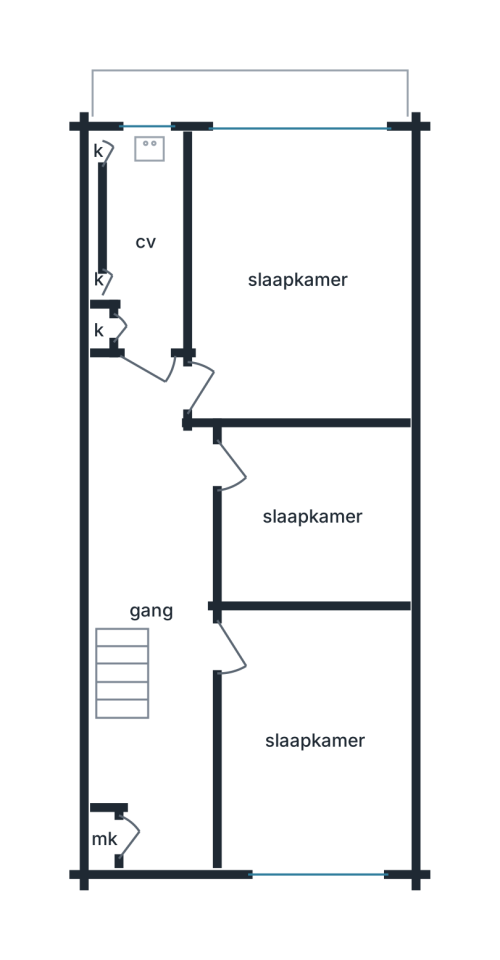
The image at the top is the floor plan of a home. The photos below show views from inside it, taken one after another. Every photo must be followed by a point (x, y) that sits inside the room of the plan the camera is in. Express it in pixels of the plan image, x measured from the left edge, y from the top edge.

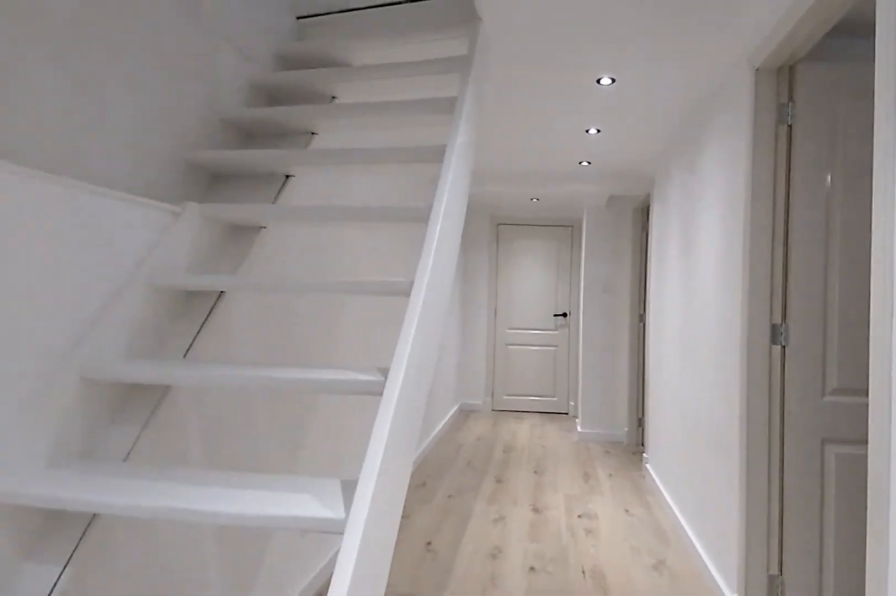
(155, 603)
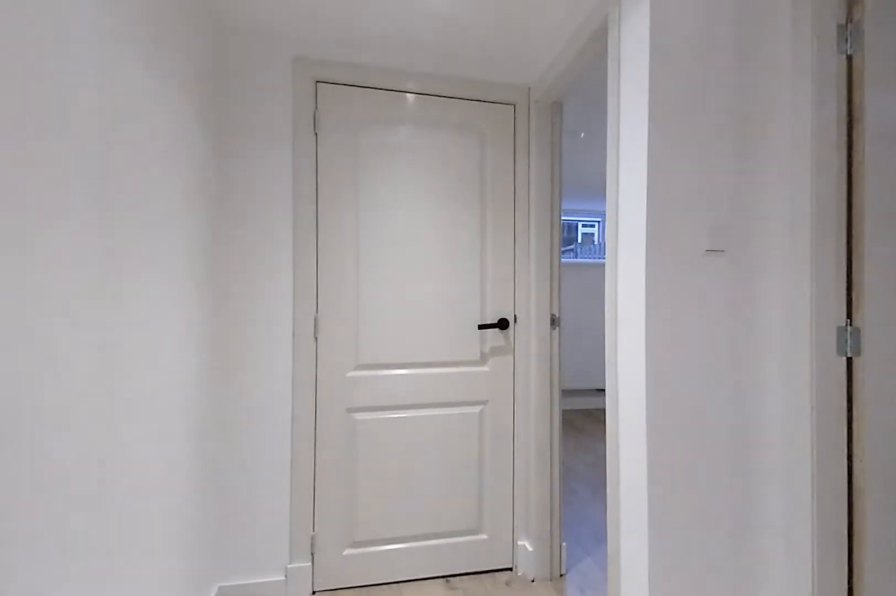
(155, 603)
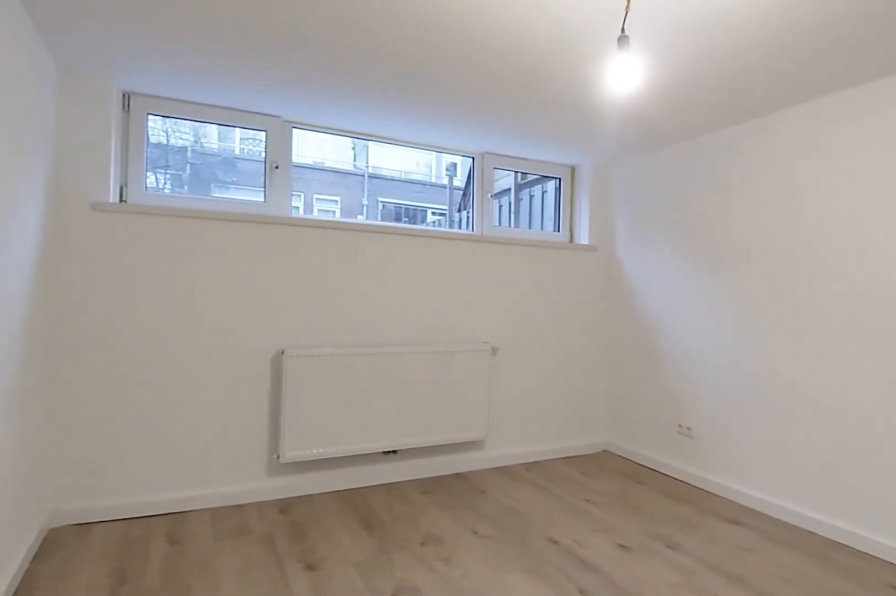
(244, 237)
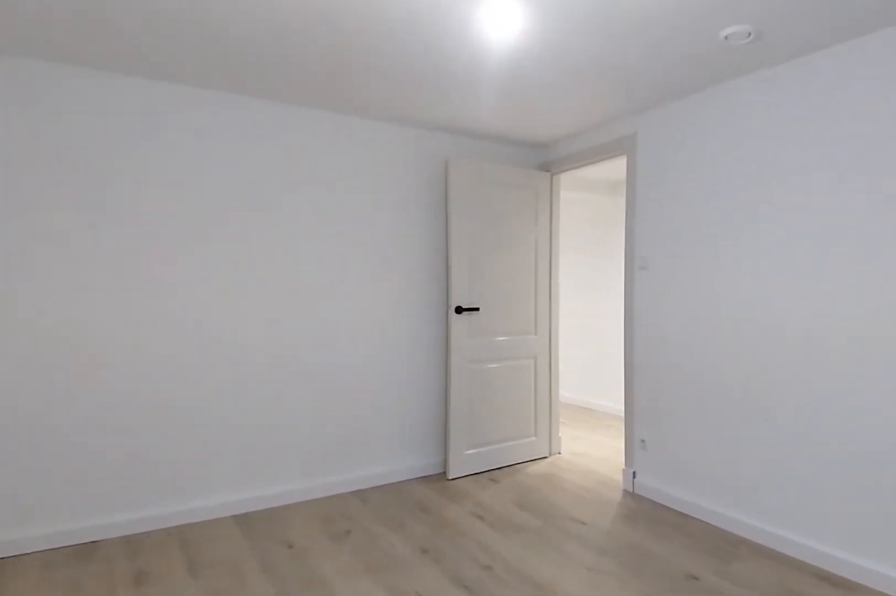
(244, 237)
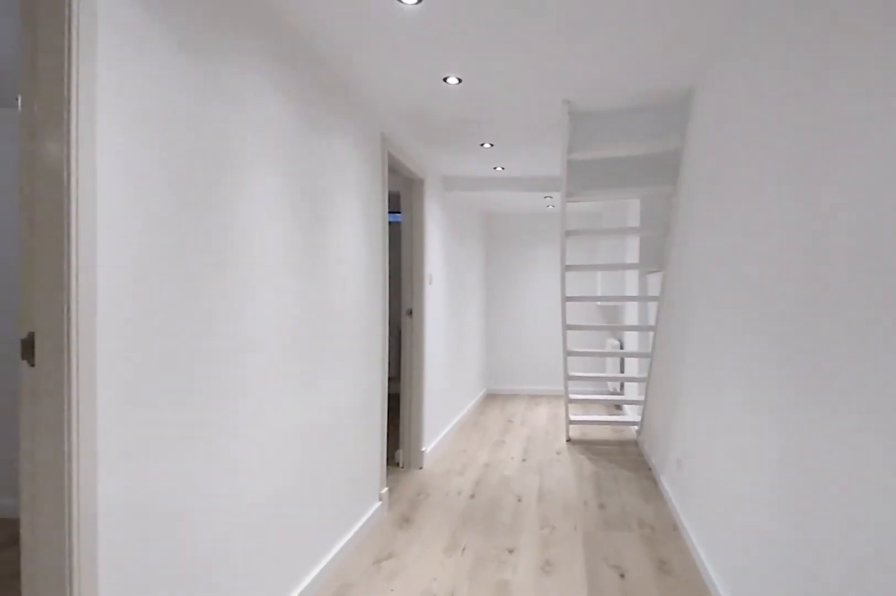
(155, 602)
